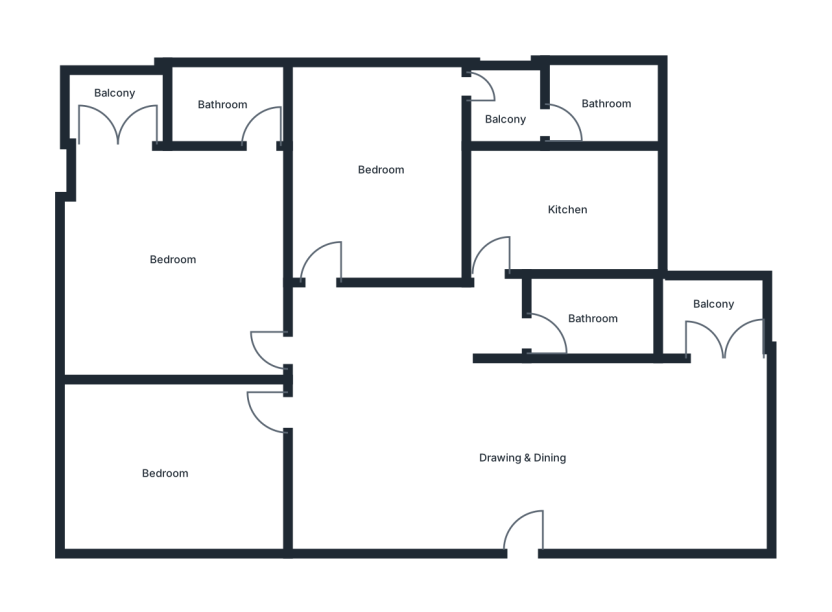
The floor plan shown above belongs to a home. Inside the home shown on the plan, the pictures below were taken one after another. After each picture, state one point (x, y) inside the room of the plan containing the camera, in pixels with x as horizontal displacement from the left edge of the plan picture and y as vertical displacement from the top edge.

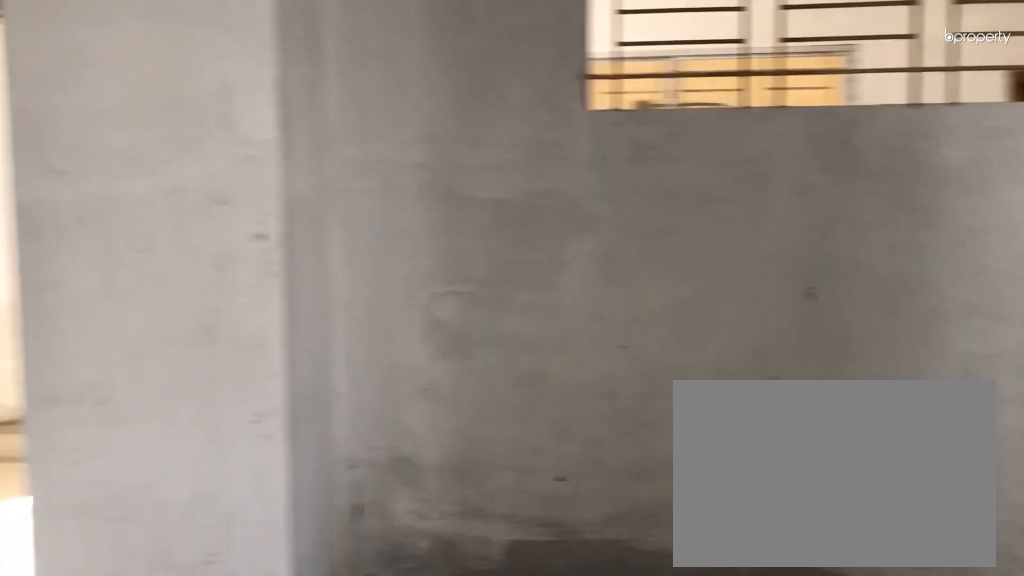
(383, 437)
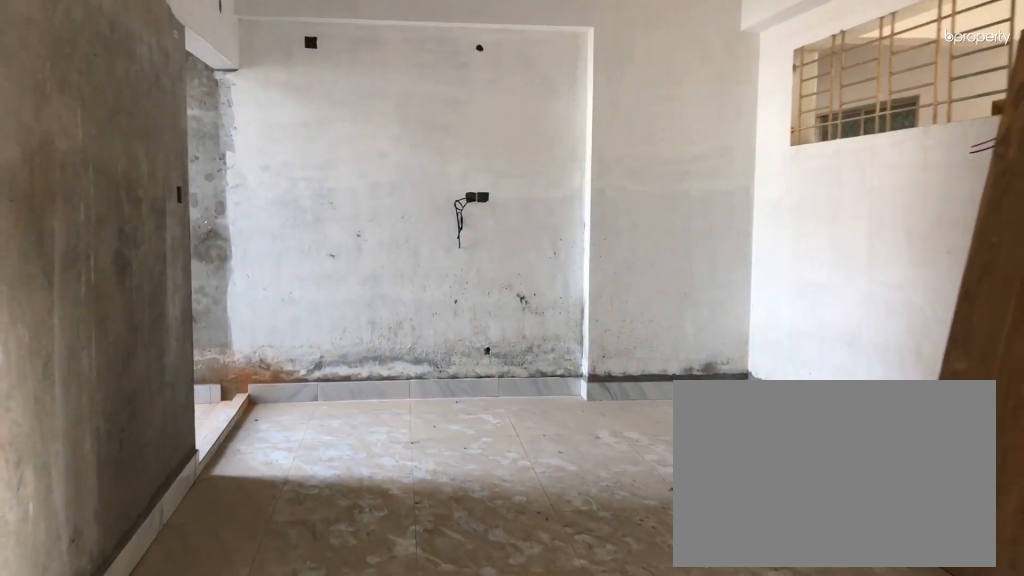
(518, 443)
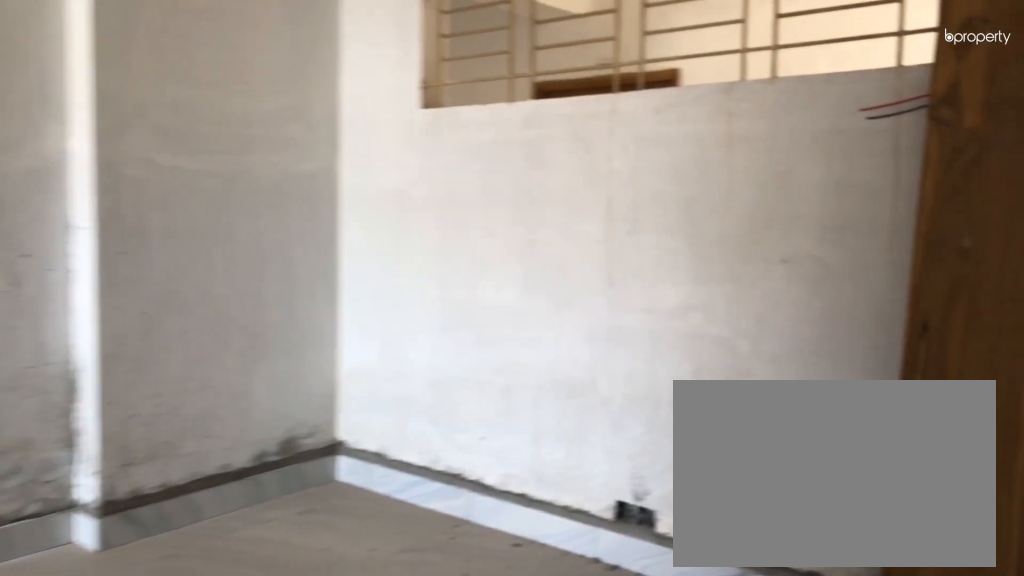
(617, 450)
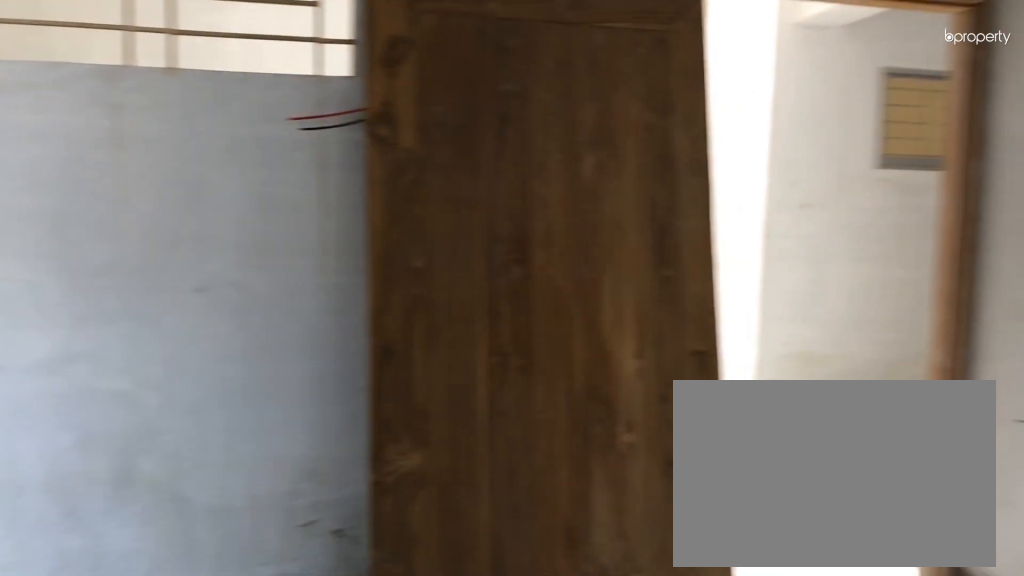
(617, 450)
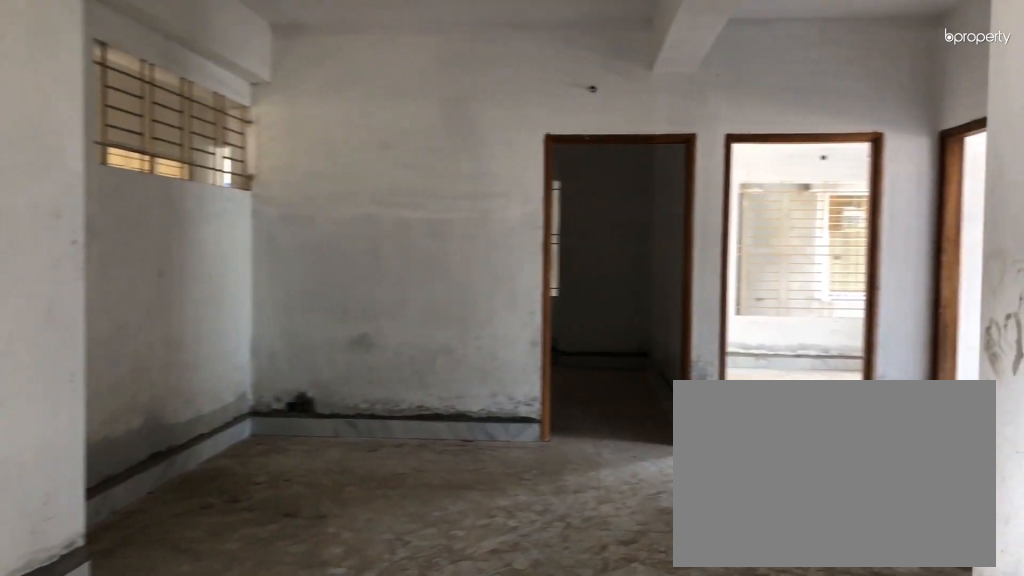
(520, 447)
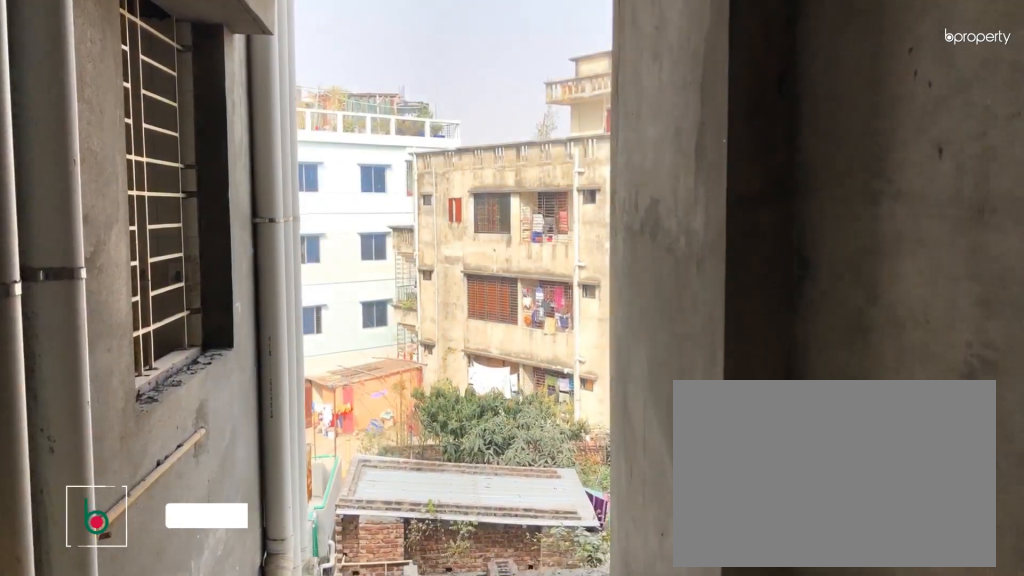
(709, 314)
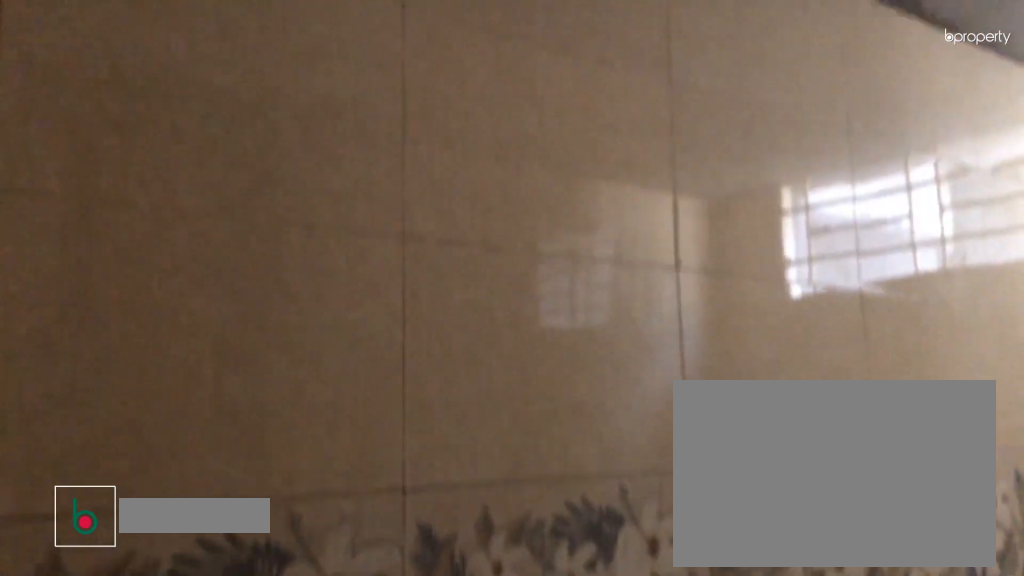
(588, 319)
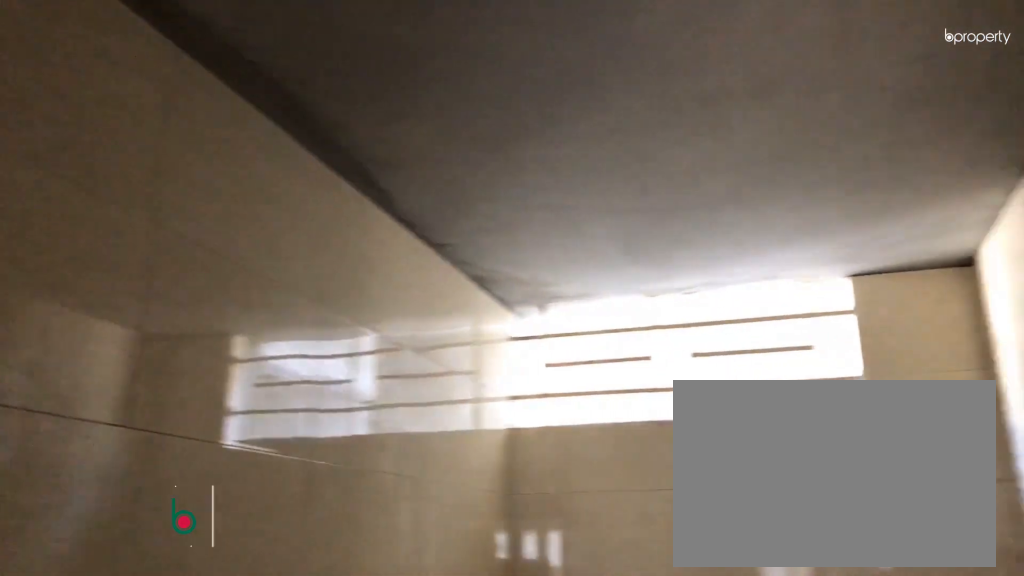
(588, 319)
